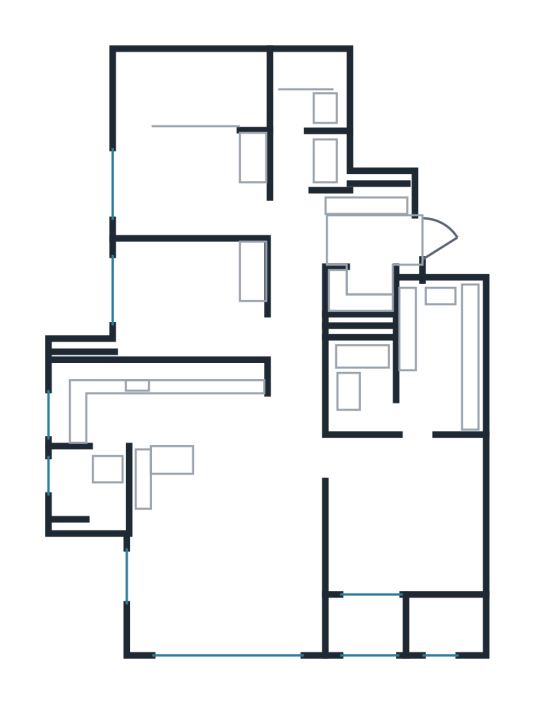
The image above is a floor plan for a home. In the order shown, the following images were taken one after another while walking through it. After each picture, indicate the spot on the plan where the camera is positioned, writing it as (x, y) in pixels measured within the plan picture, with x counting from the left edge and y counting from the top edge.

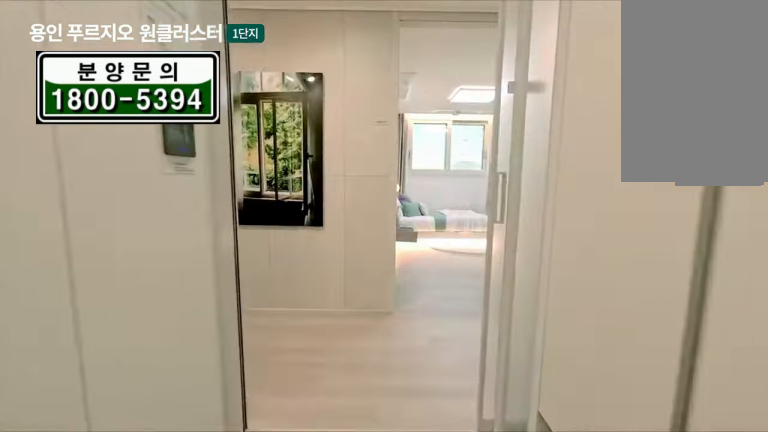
(375, 226)
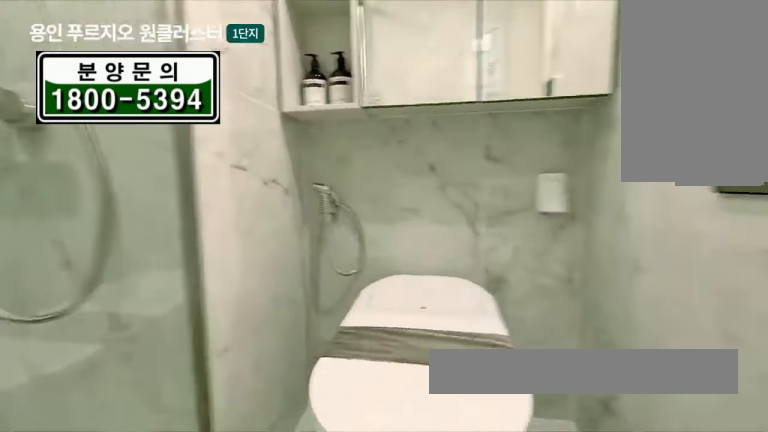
(308, 139)
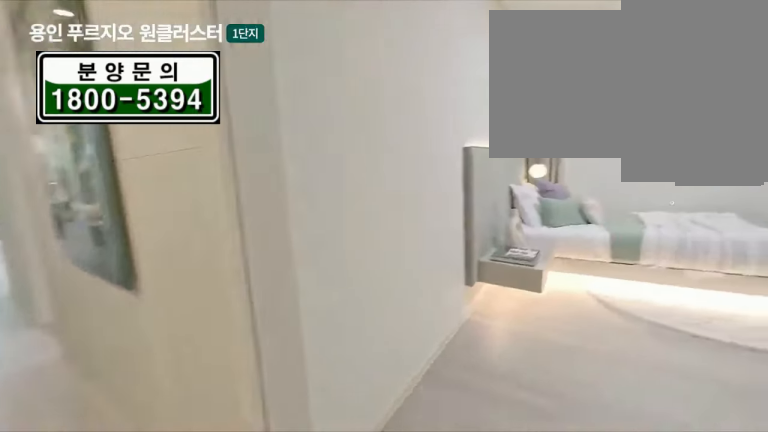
(201, 157)
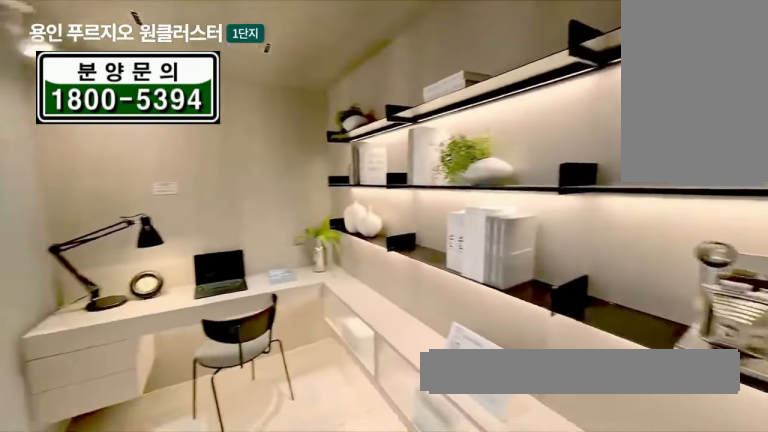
(195, 155)
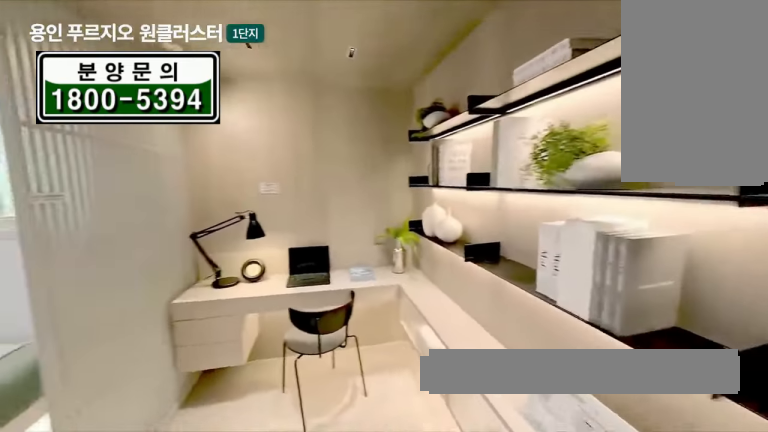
(195, 155)
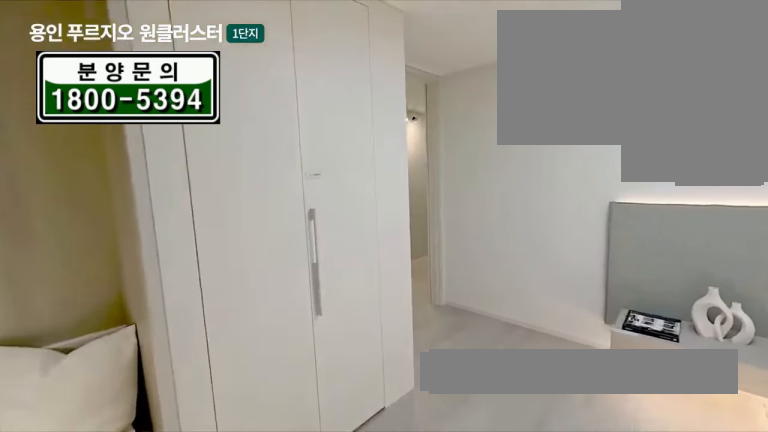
(194, 168)
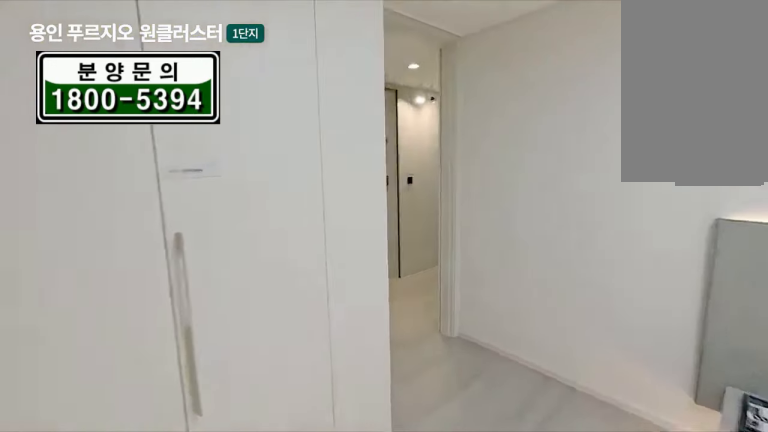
(193, 178)
